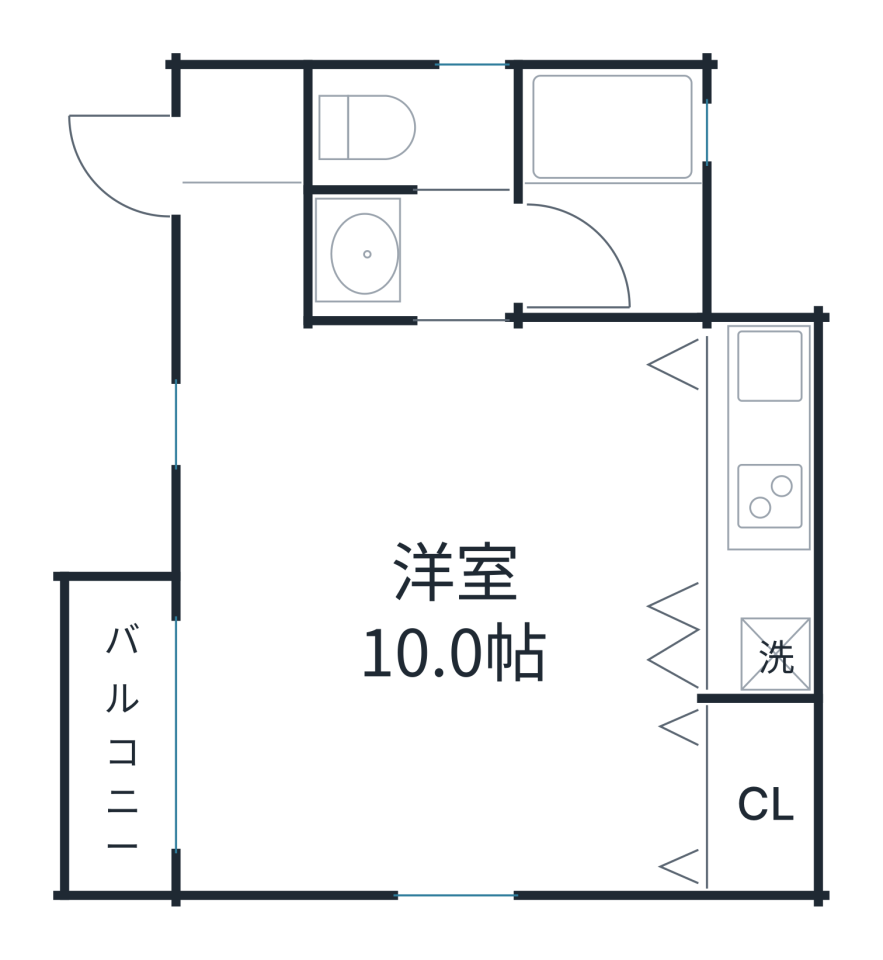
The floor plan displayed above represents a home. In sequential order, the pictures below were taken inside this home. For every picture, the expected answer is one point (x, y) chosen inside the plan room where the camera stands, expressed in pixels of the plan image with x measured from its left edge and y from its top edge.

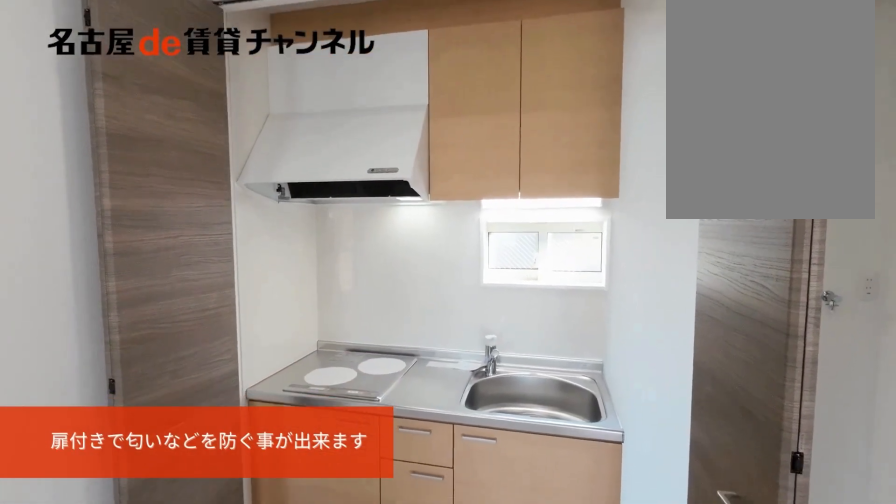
(757, 509)
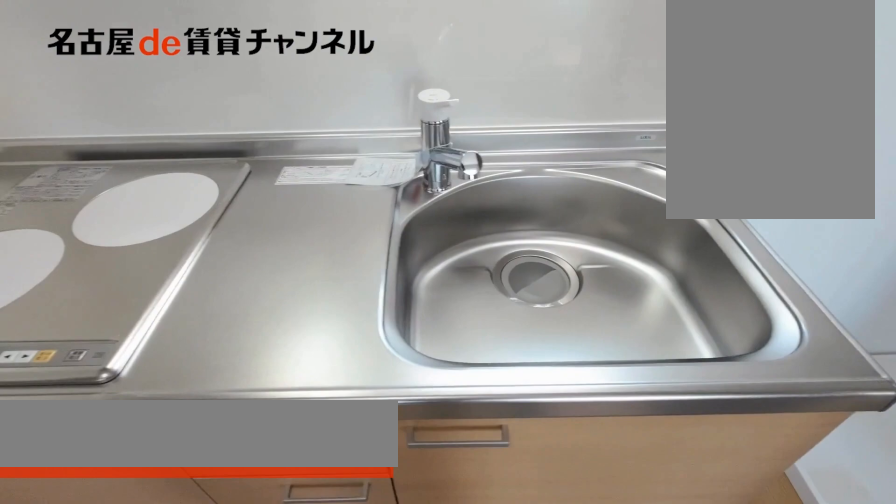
(757, 509)
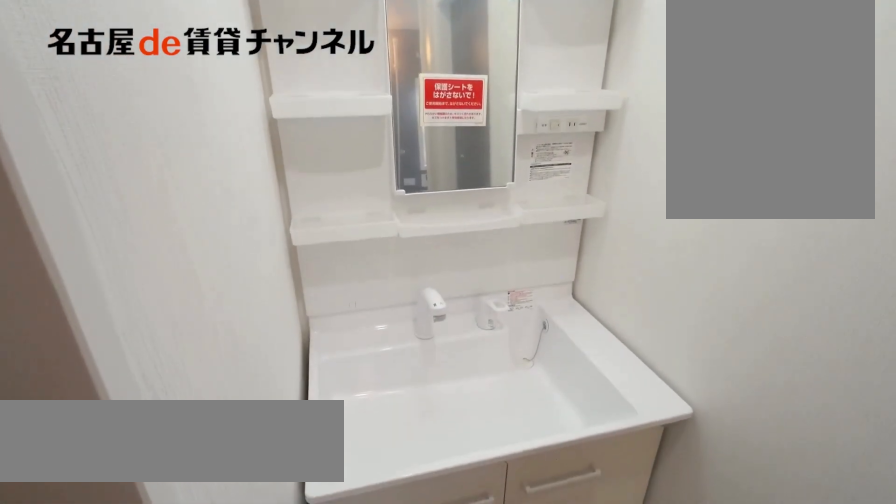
(411, 259)
